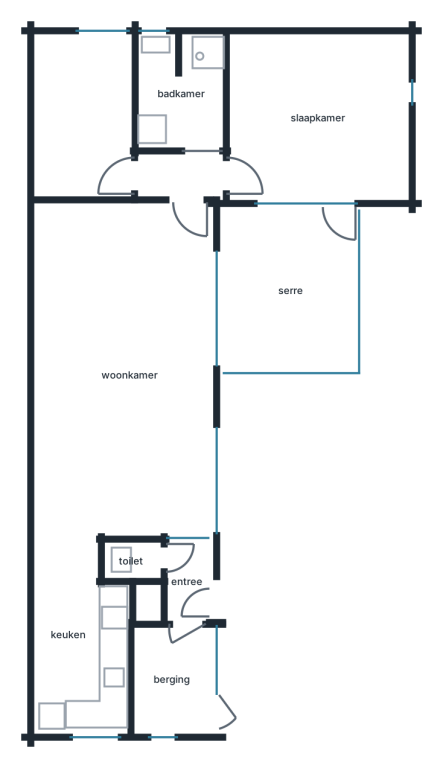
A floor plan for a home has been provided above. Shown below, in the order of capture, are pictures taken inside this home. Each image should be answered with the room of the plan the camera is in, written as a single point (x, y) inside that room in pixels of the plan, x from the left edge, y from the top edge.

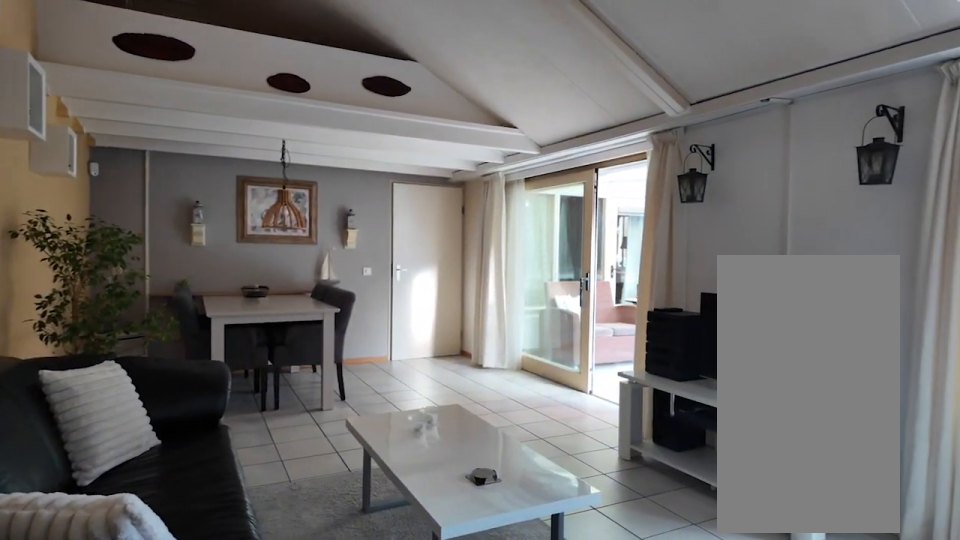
(123, 369)
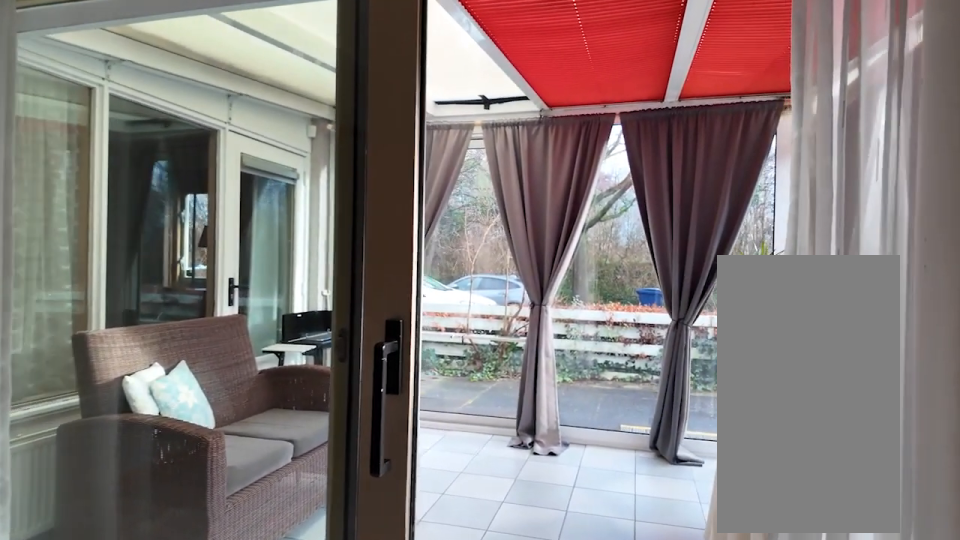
(123, 369)
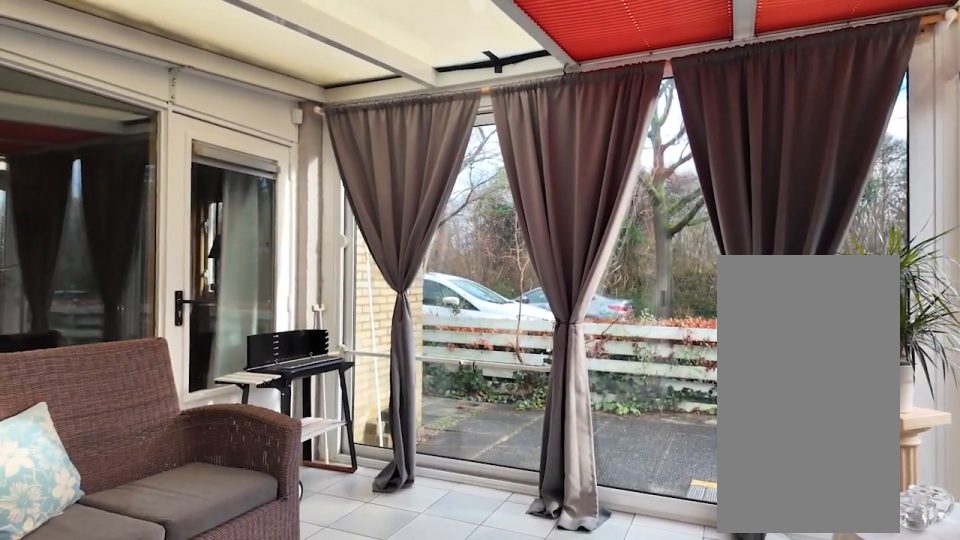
(290, 290)
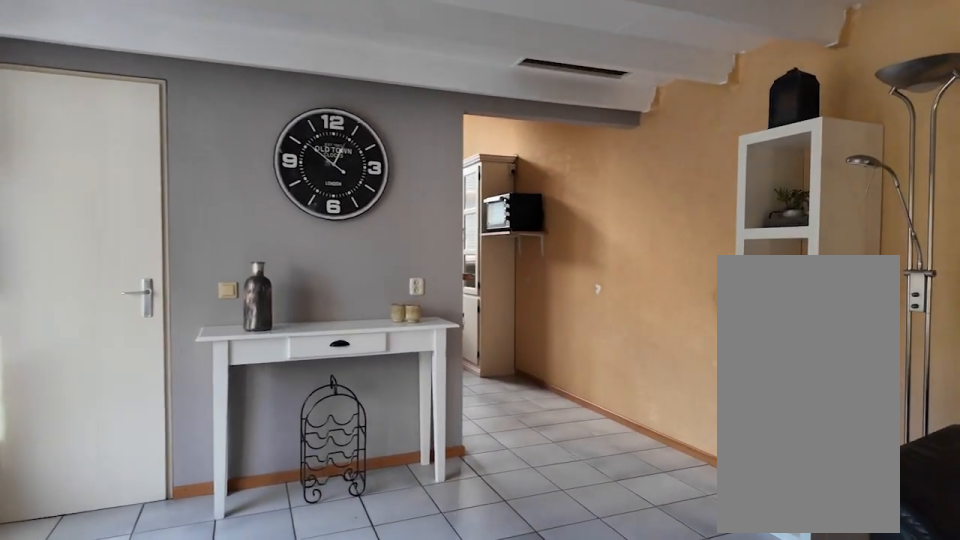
(123, 369)
